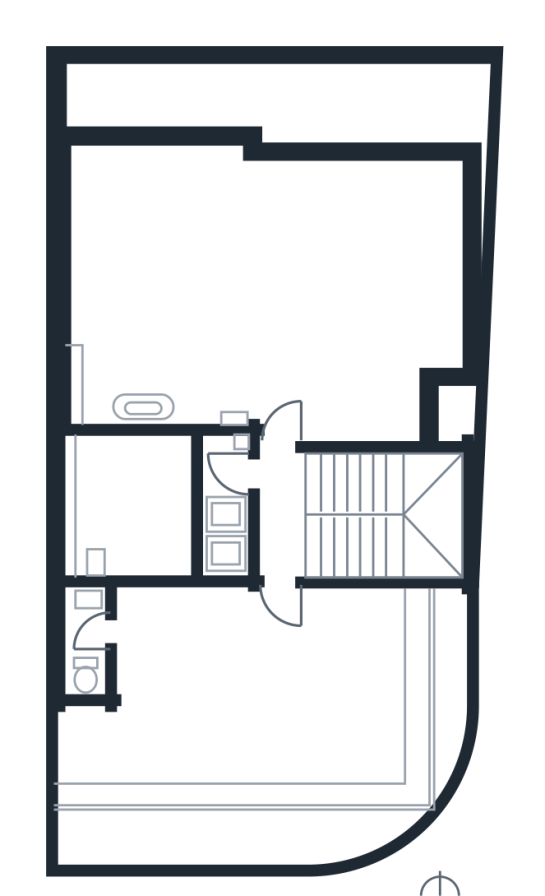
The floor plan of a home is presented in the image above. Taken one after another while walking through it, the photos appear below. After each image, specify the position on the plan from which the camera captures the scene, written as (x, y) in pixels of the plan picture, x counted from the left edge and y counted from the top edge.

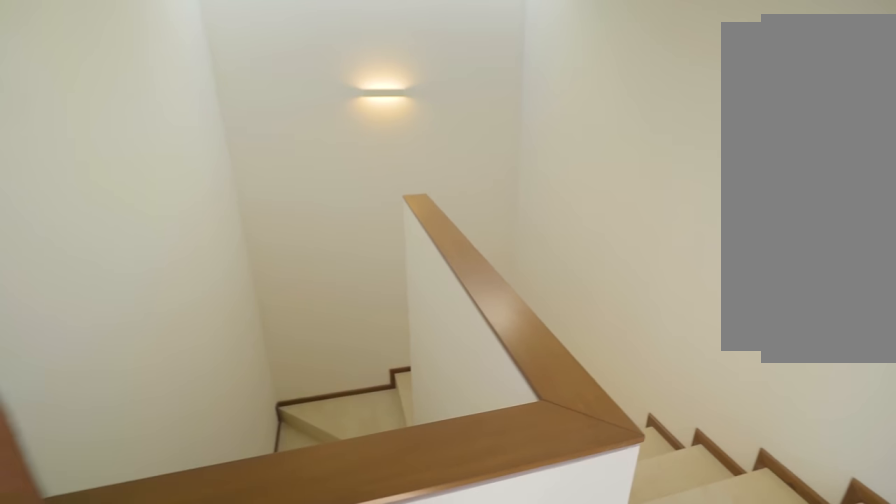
(267, 476)
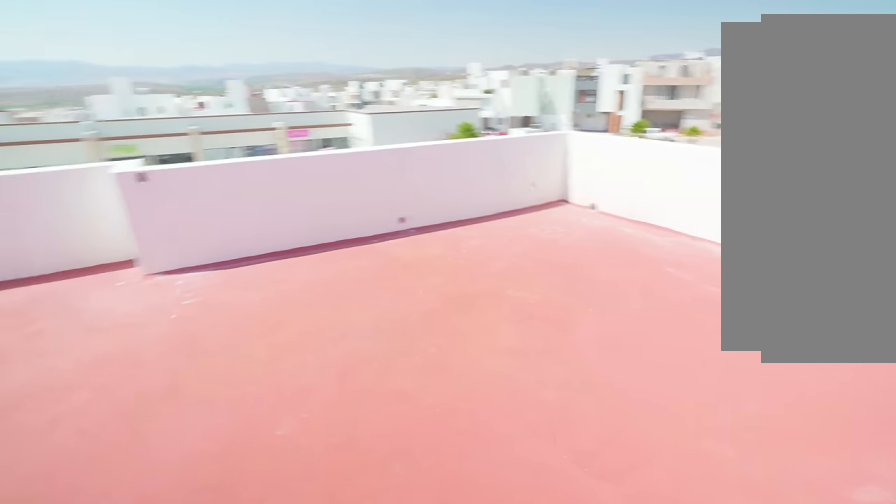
(285, 400)
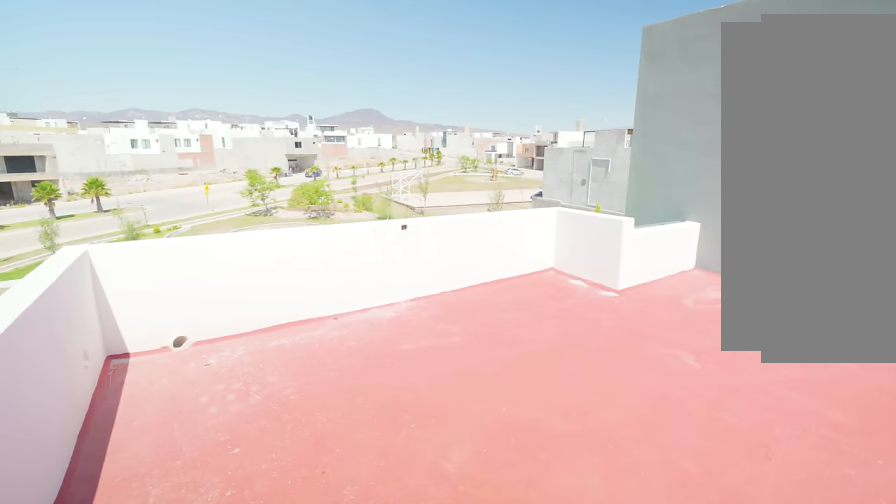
(274, 297)
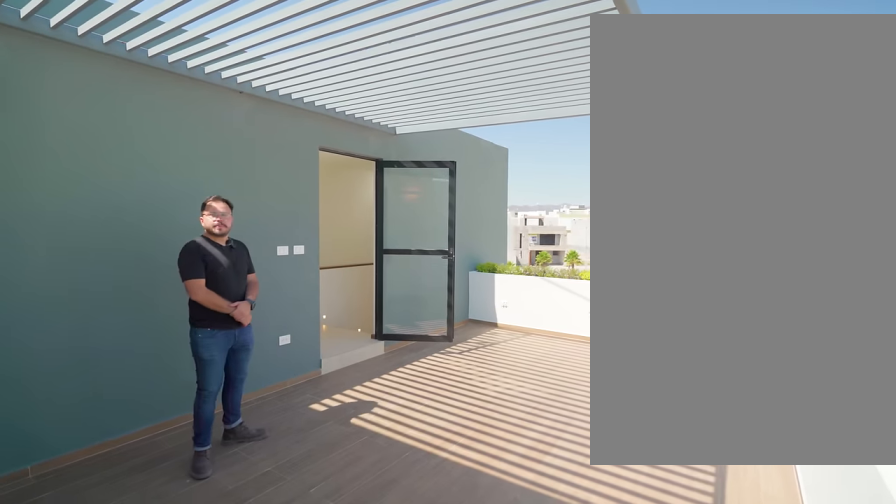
(149, 782)
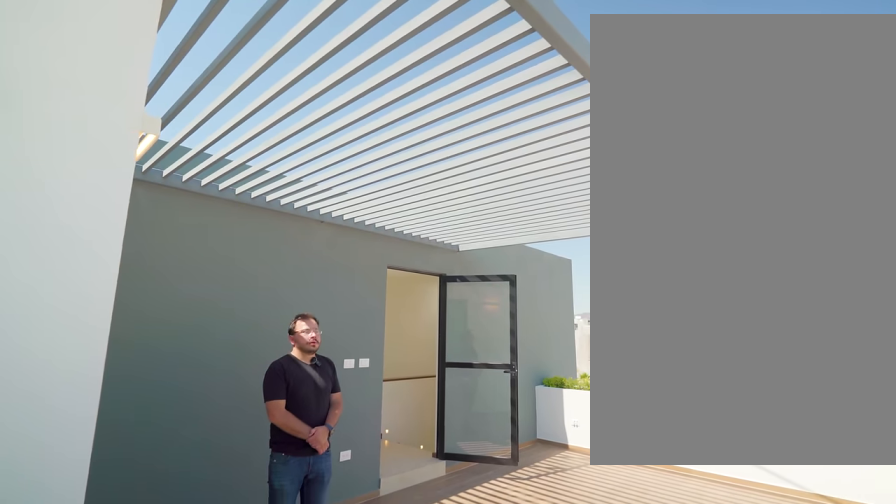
(87, 779)
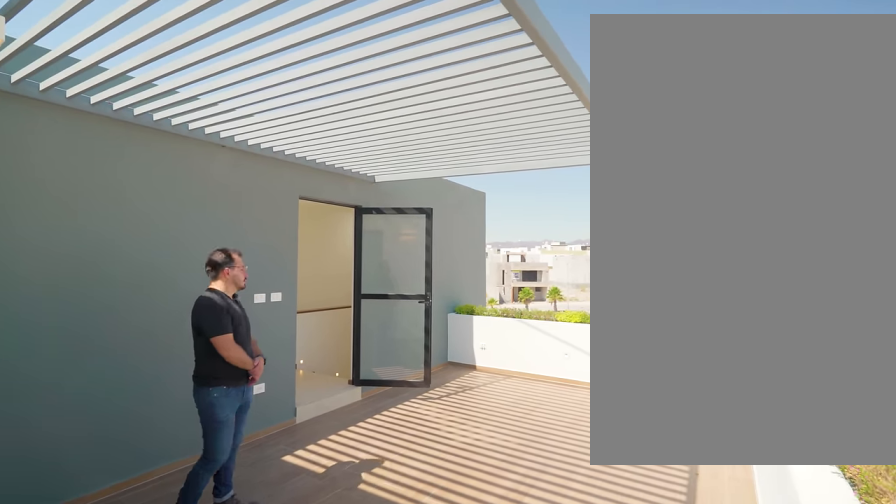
(87, 780)
